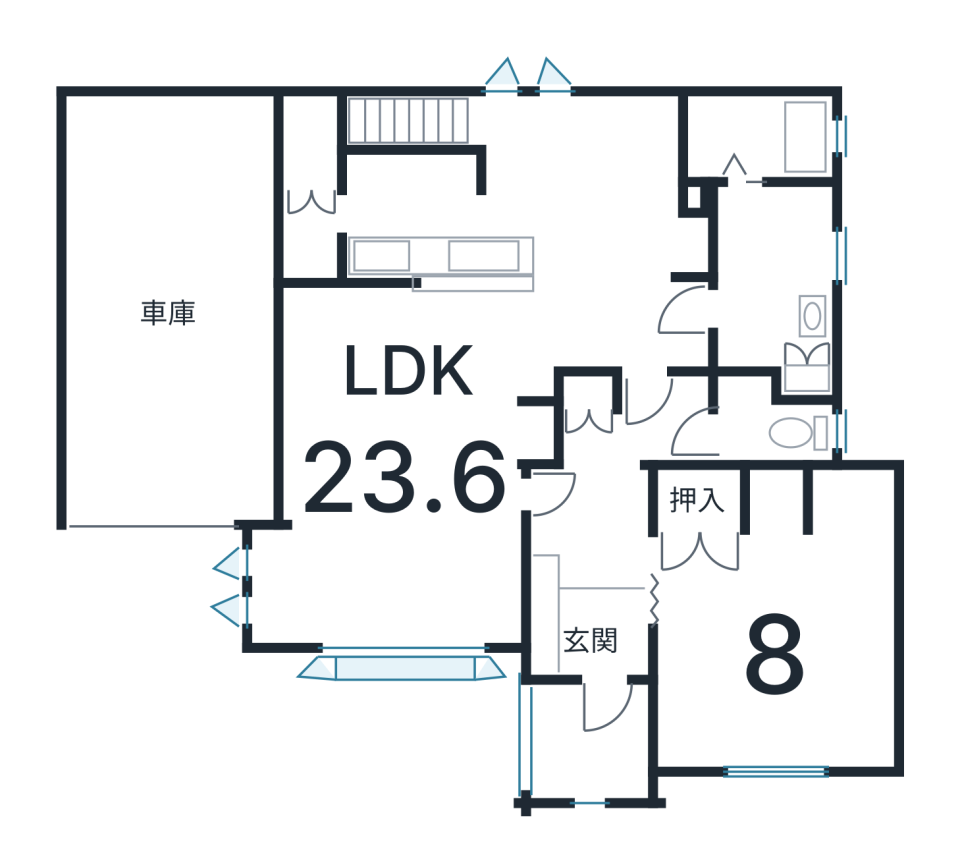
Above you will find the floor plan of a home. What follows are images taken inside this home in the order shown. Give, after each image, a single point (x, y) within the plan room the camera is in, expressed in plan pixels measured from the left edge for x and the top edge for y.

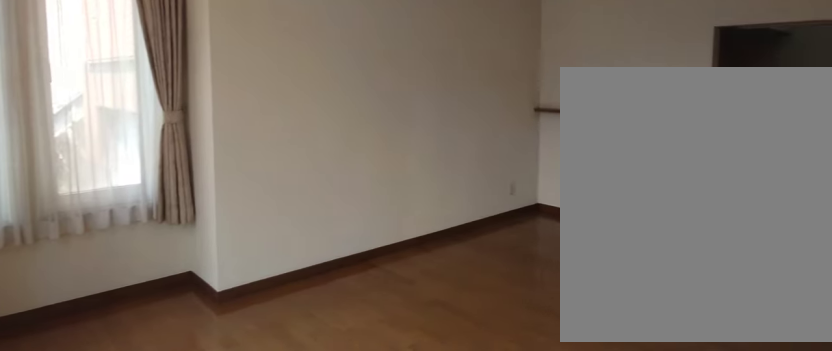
(392, 509)
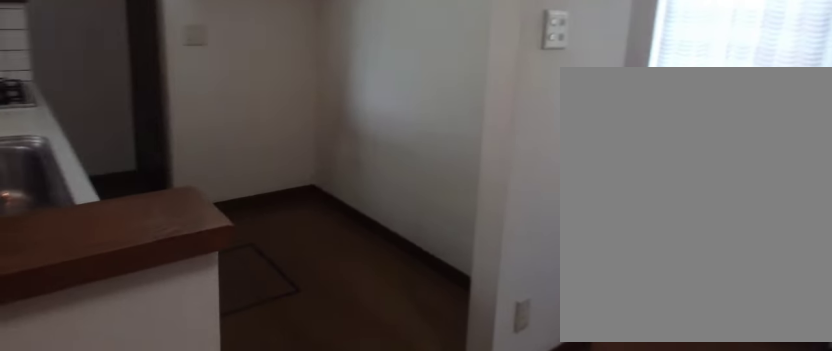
(531, 237)
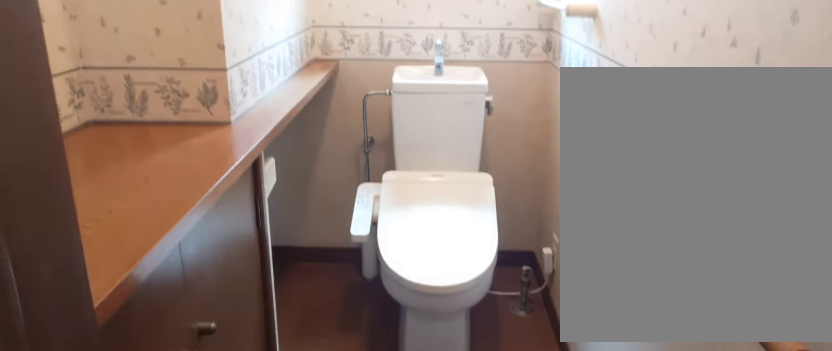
(765, 437)
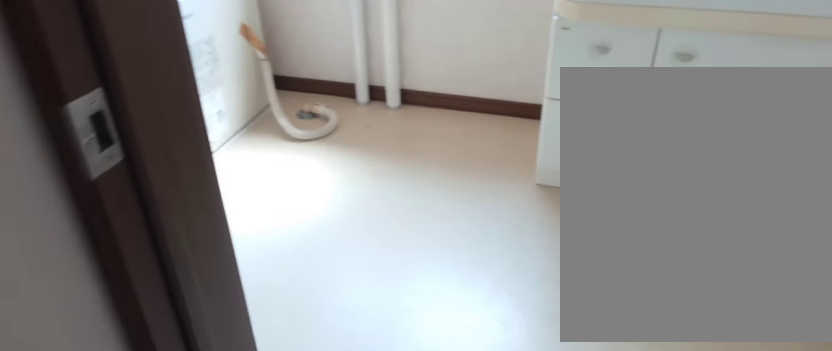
(747, 293)
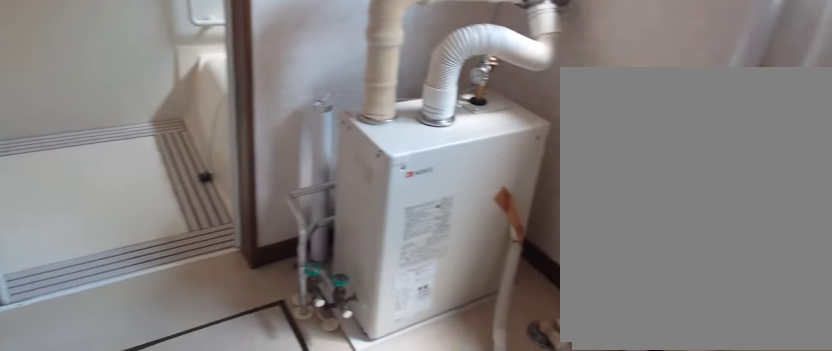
(747, 293)
